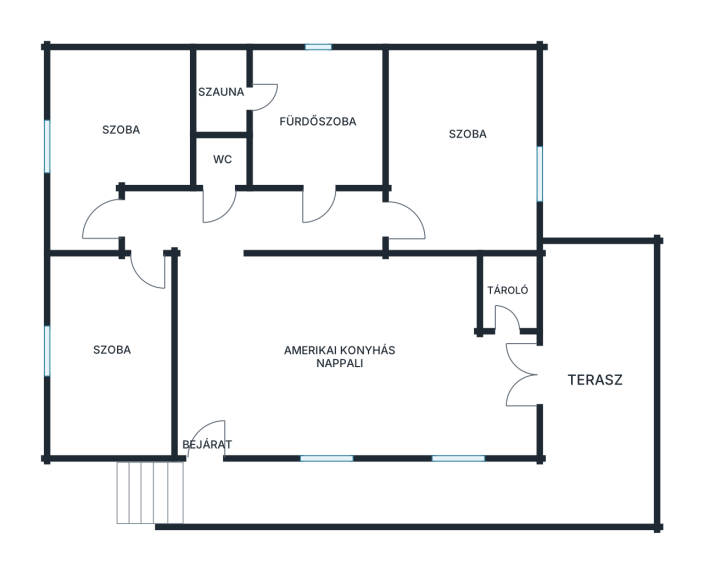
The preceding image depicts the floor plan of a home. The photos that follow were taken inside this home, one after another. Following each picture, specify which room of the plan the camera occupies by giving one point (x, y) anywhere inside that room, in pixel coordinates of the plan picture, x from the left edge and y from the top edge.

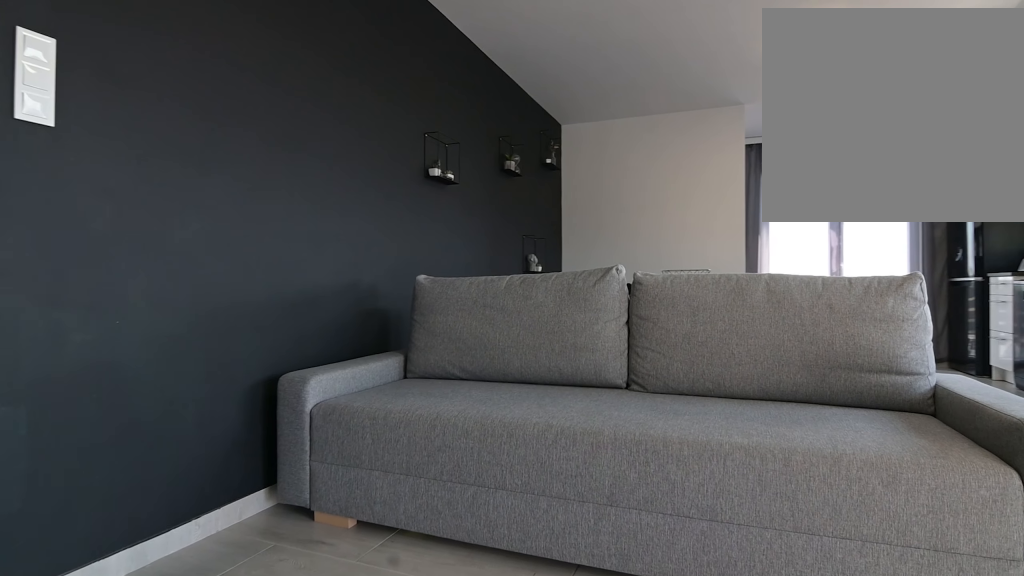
(263, 349)
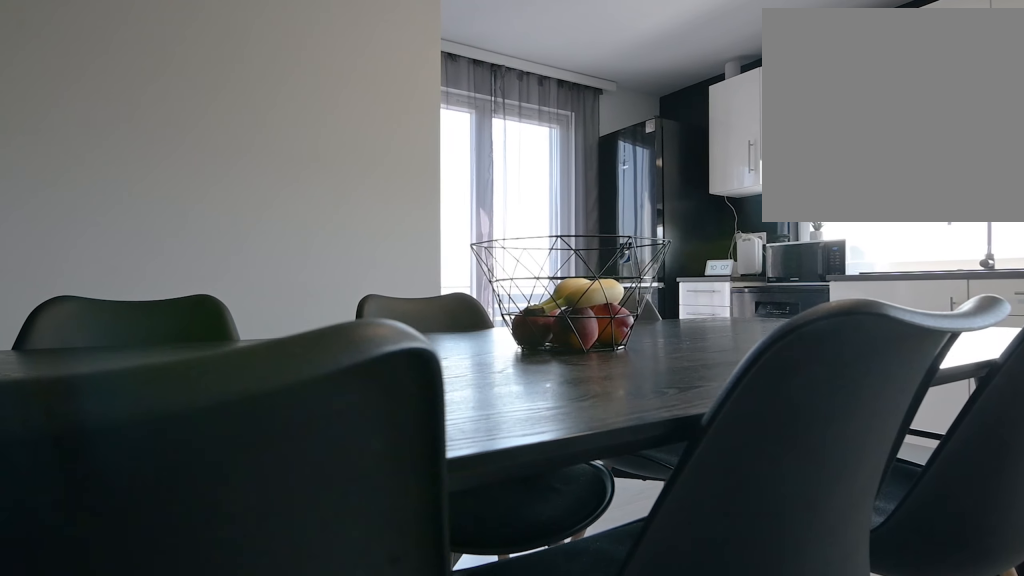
(263, 349)
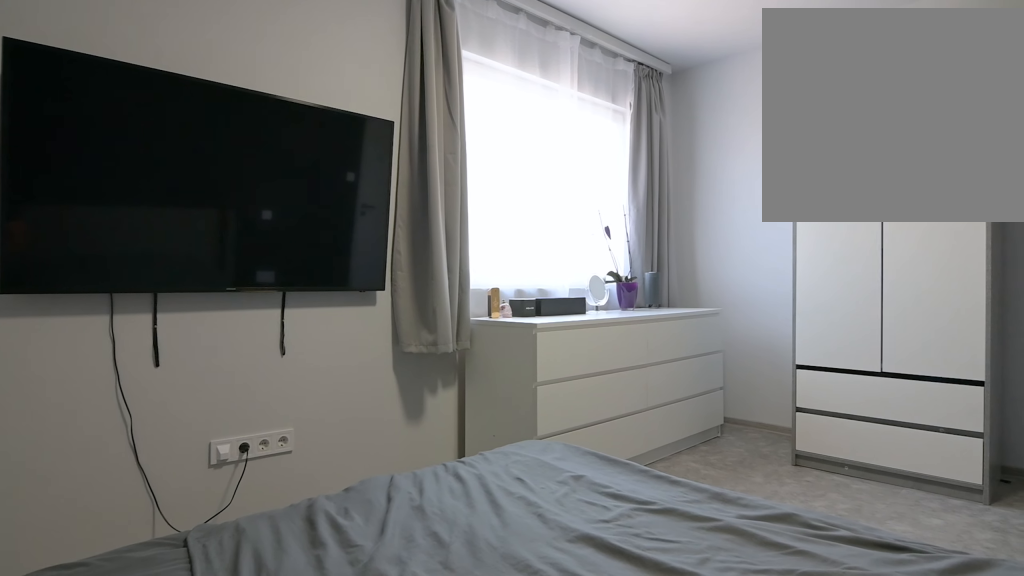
(457, 163)
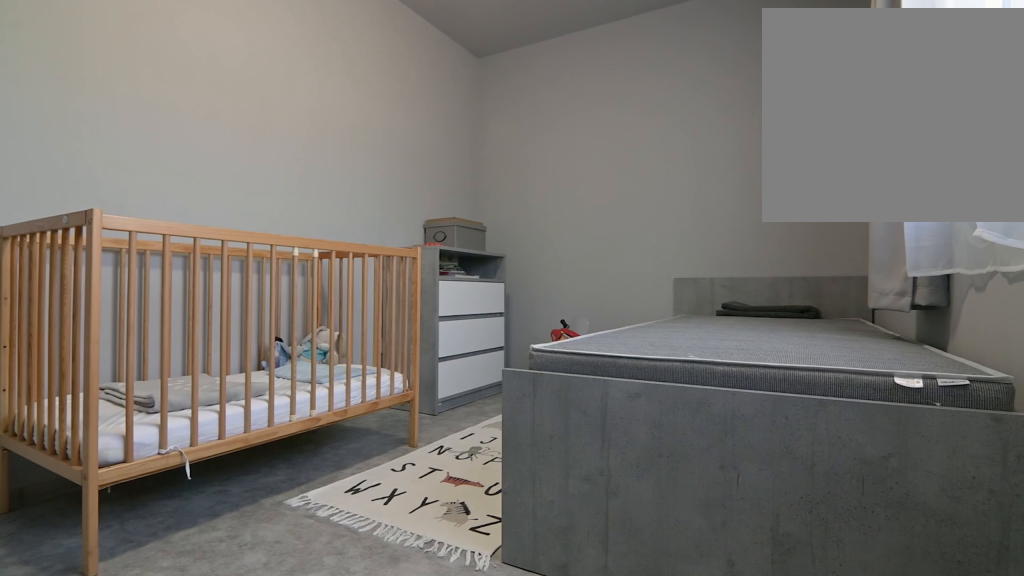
(116, 354)
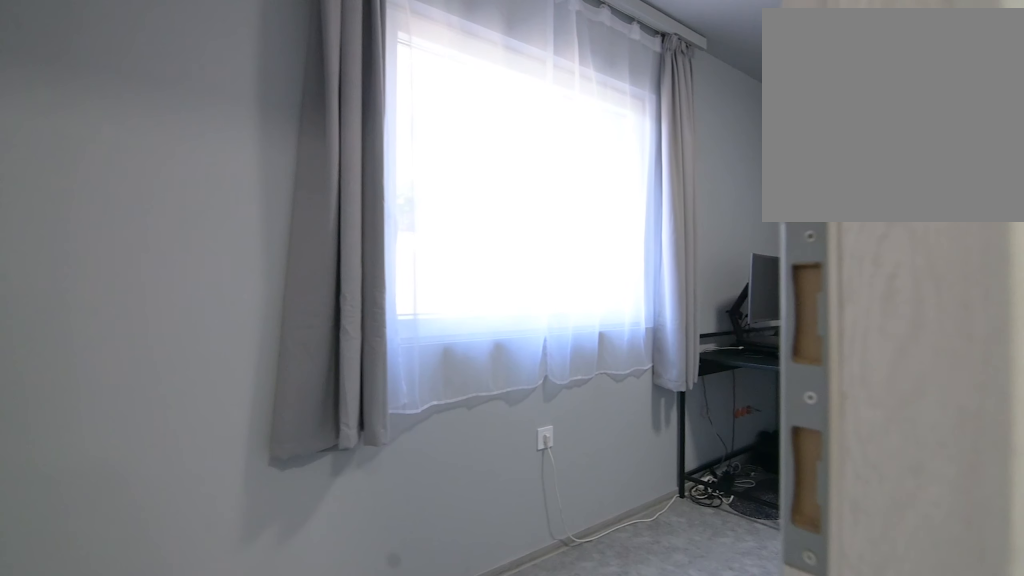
(117, 110)
